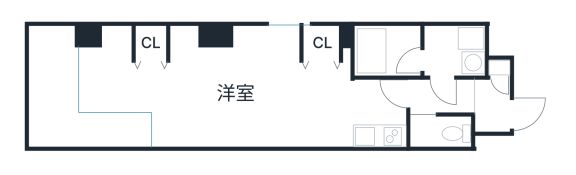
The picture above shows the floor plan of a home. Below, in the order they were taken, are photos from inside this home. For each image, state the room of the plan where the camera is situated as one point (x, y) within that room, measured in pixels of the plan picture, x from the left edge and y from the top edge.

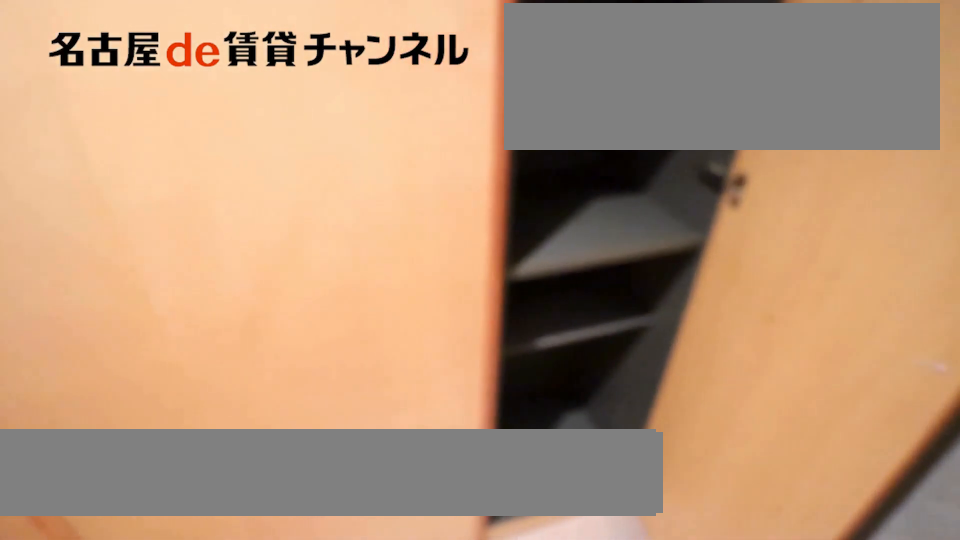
(499, 65)
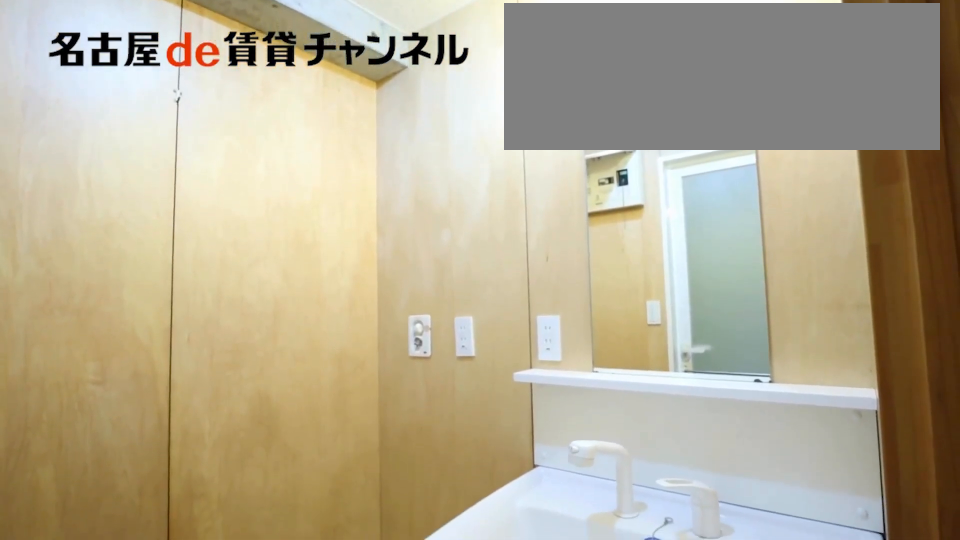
(454, 52)
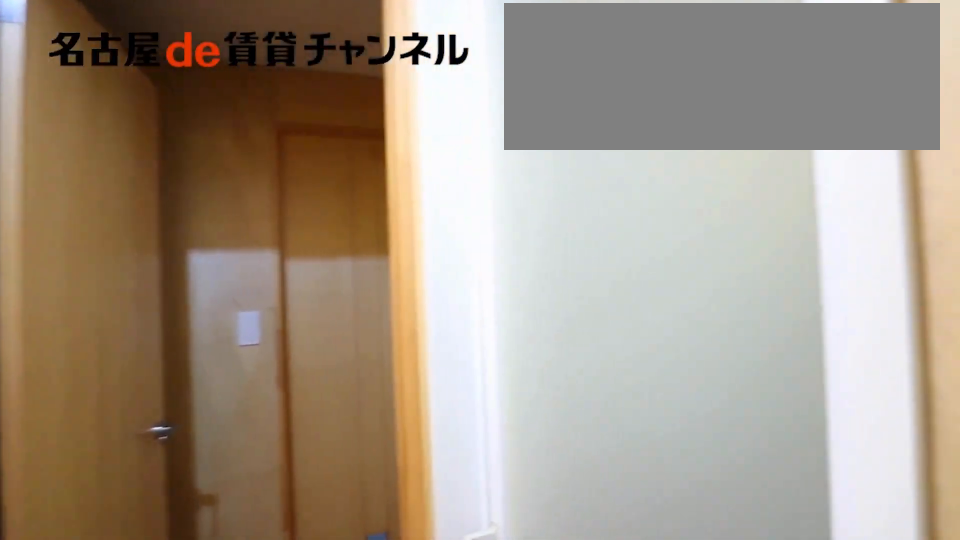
(454, 52)
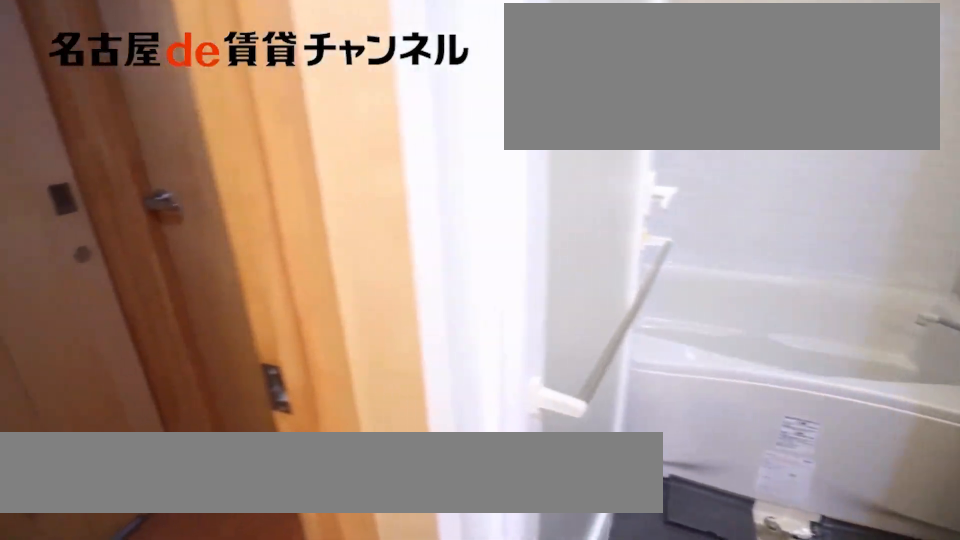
(387, 52)
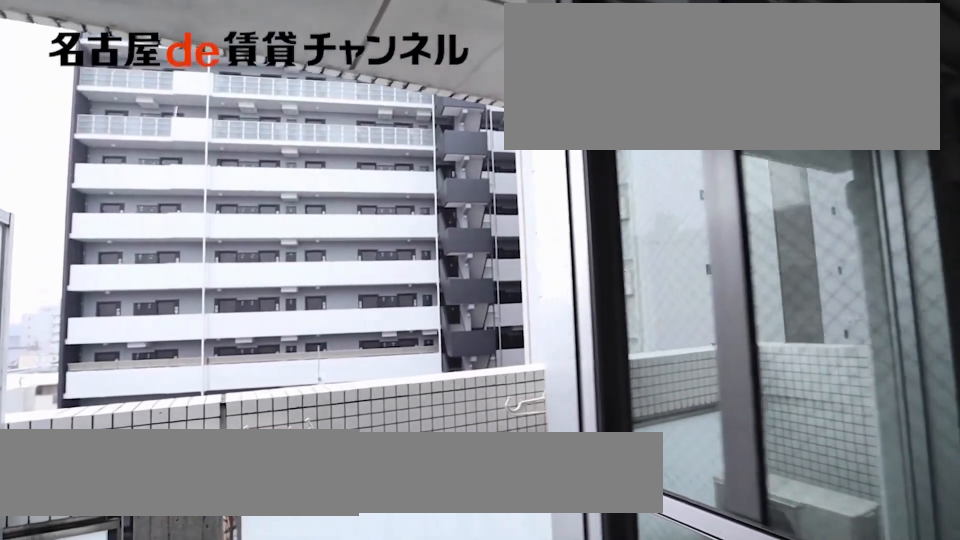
(76, 101)
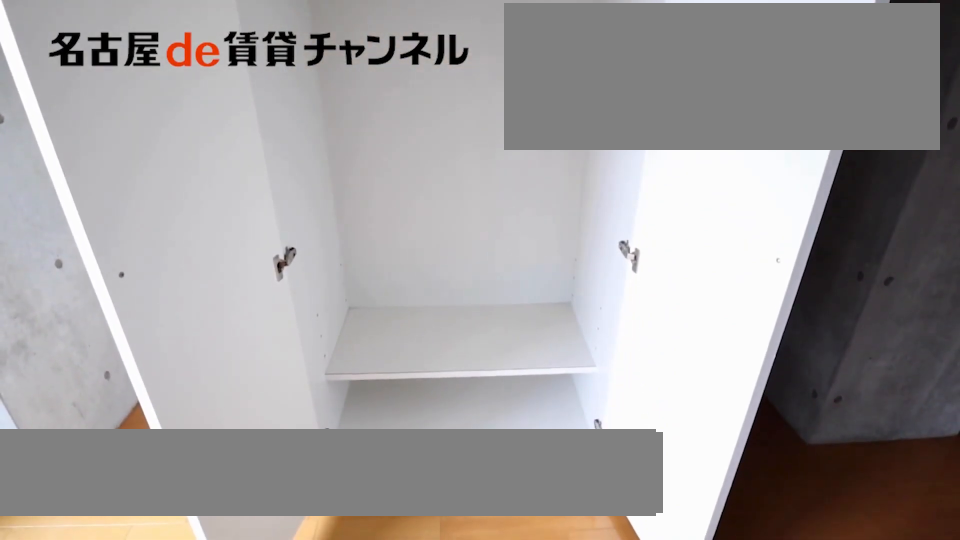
(149, 43)
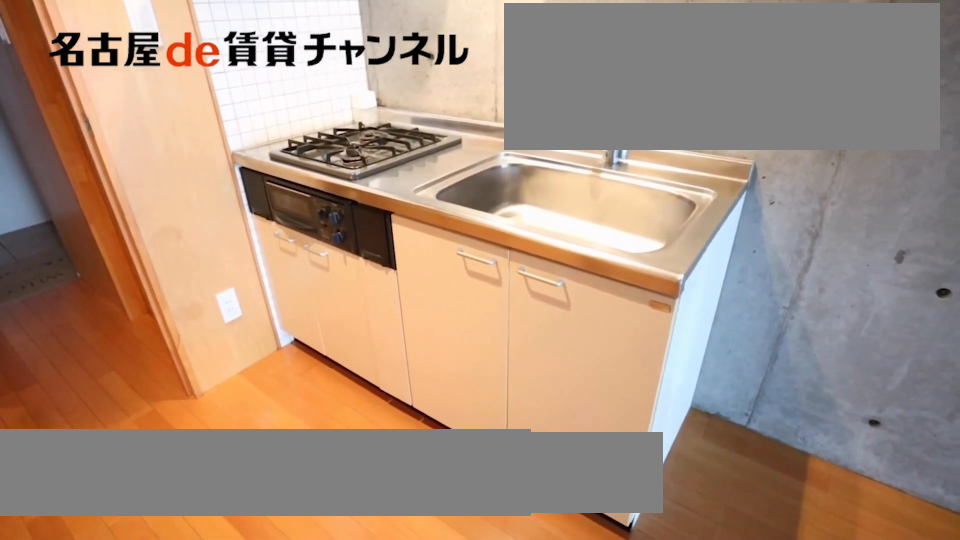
(380, 134)
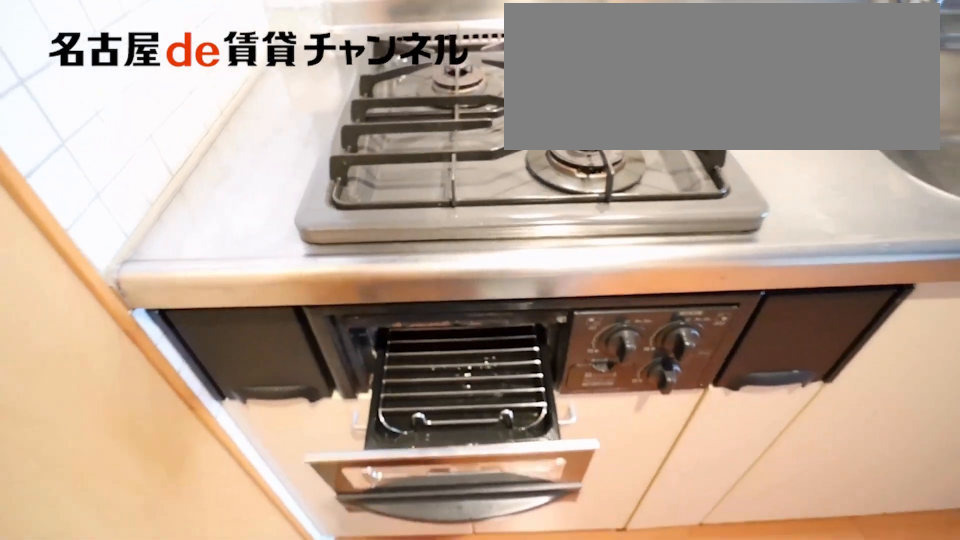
(380, 134)
